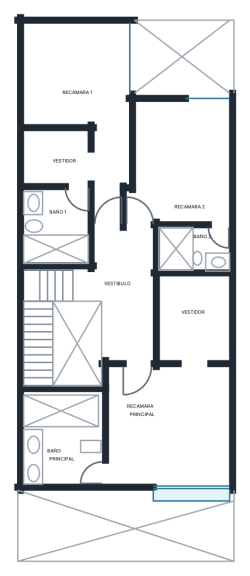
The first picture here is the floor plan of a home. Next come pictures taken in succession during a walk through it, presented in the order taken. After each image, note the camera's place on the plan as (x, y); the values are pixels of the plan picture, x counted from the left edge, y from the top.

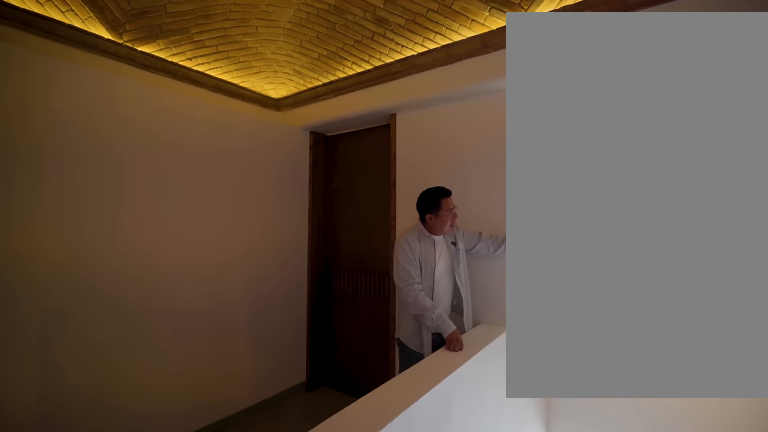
(98, 285)
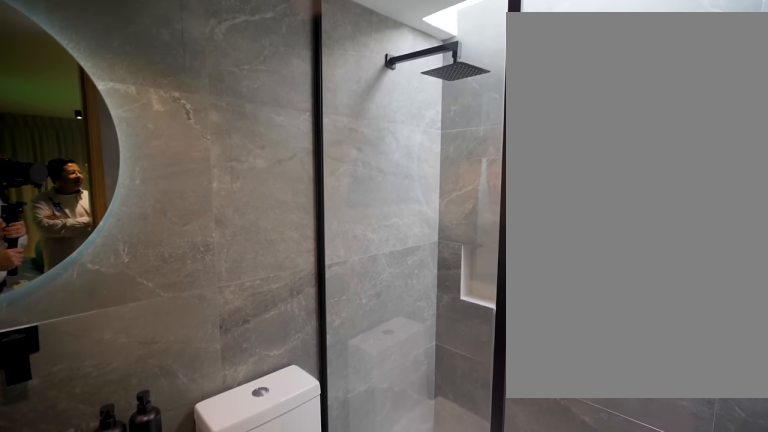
(218, 234)
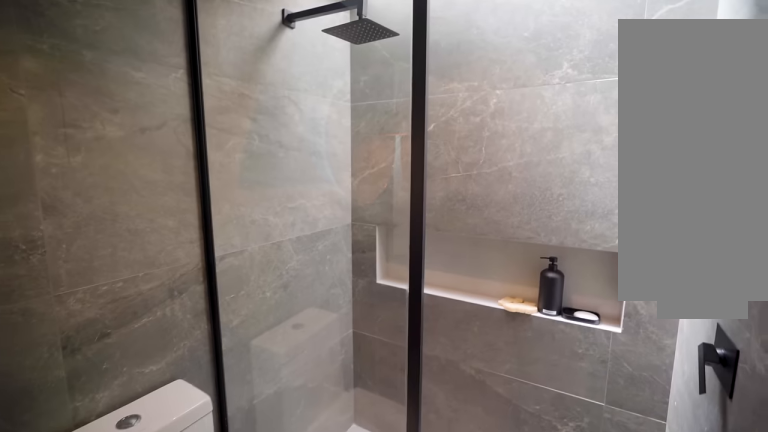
(217, 237)
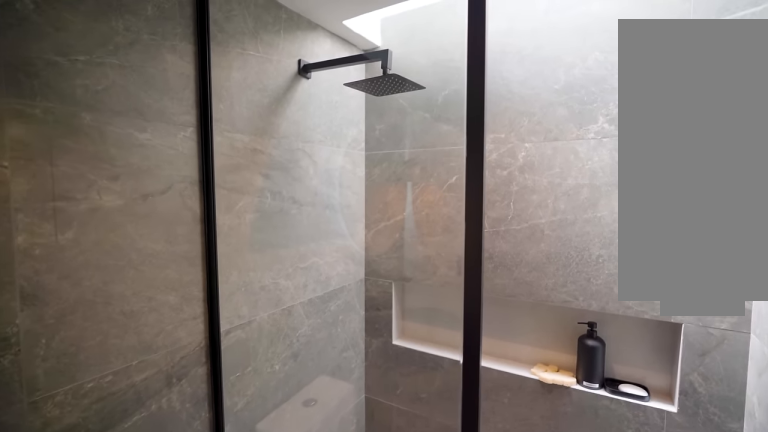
(217, 236)
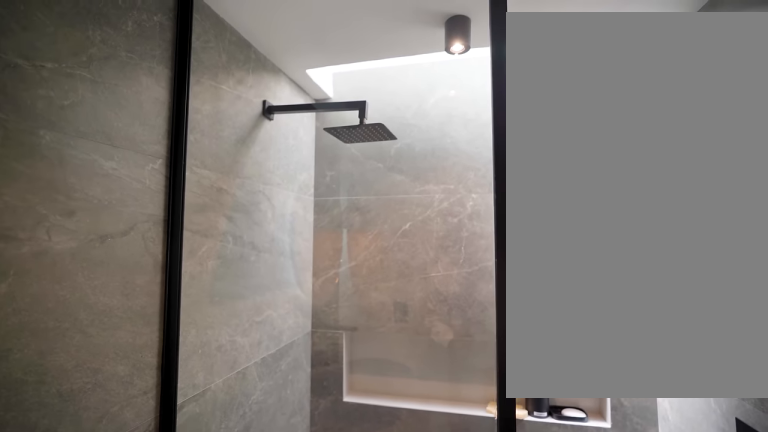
(216, 240)
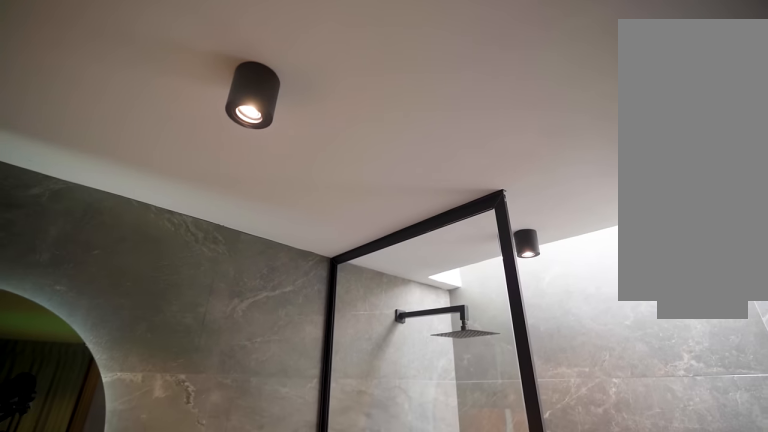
(213, 241)
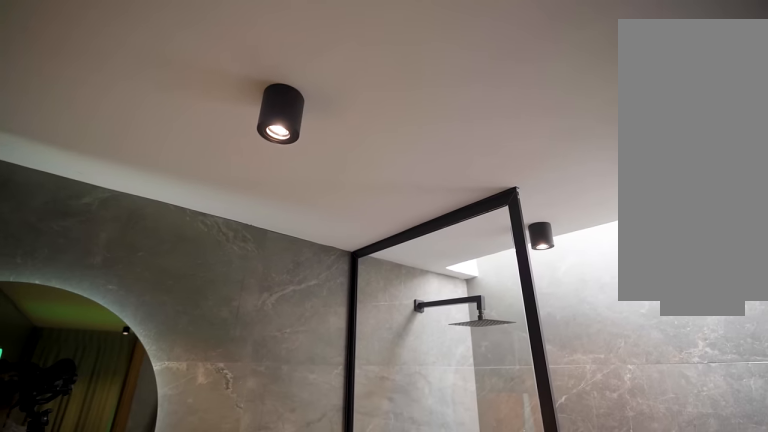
(213, 241)
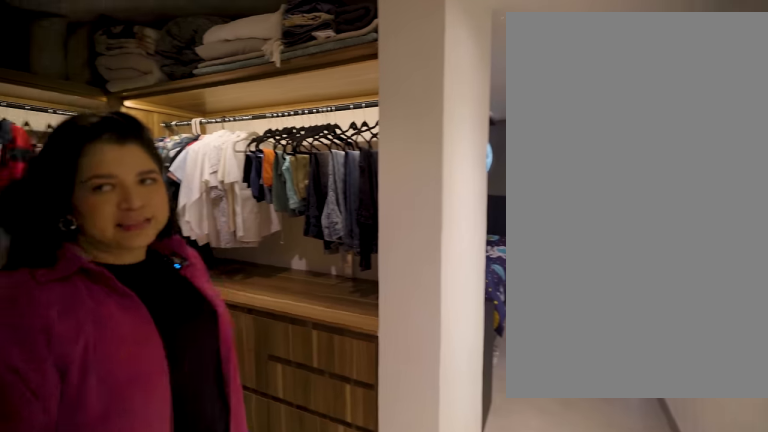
(104, 190)
